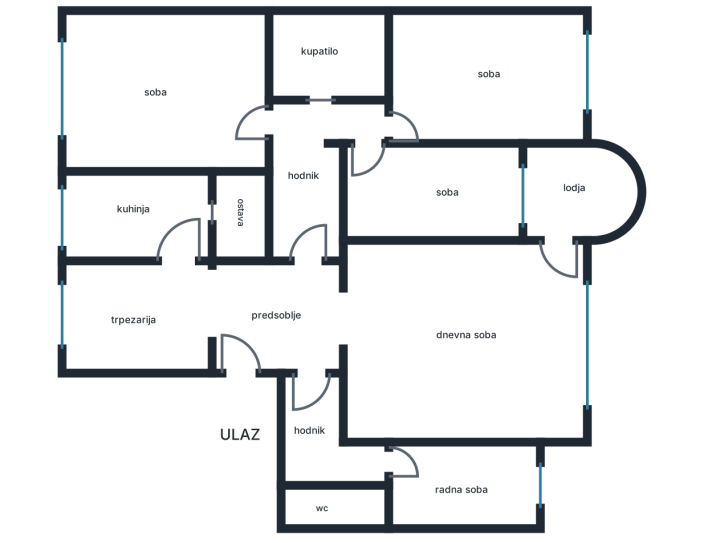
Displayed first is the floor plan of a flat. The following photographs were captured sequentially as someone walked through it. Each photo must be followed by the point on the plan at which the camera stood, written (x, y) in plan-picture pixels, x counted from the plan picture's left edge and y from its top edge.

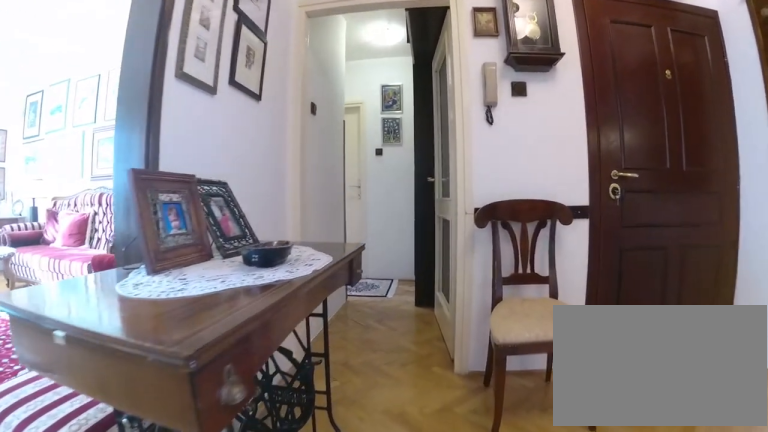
(306, 271)
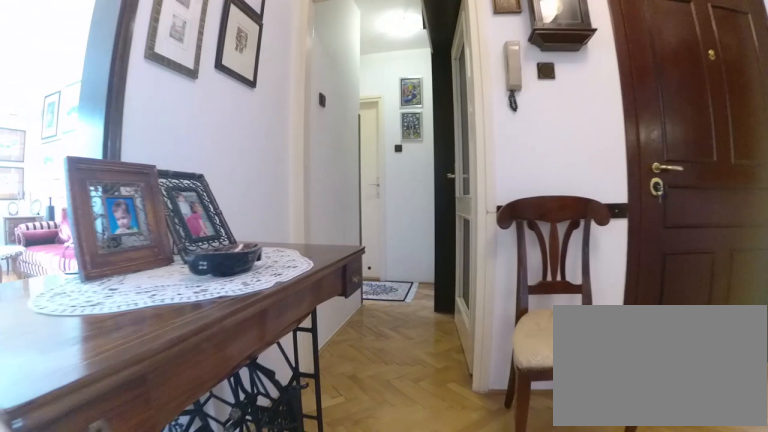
(306, 279)
